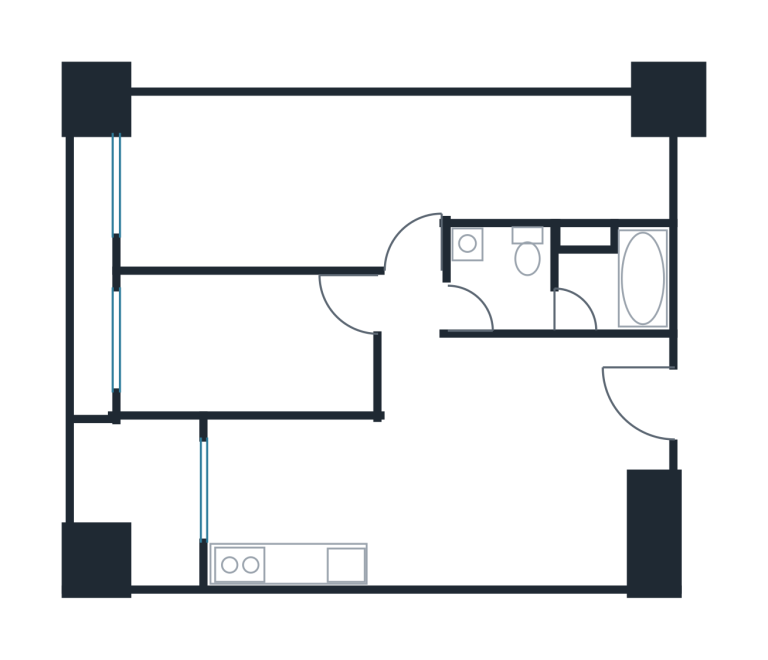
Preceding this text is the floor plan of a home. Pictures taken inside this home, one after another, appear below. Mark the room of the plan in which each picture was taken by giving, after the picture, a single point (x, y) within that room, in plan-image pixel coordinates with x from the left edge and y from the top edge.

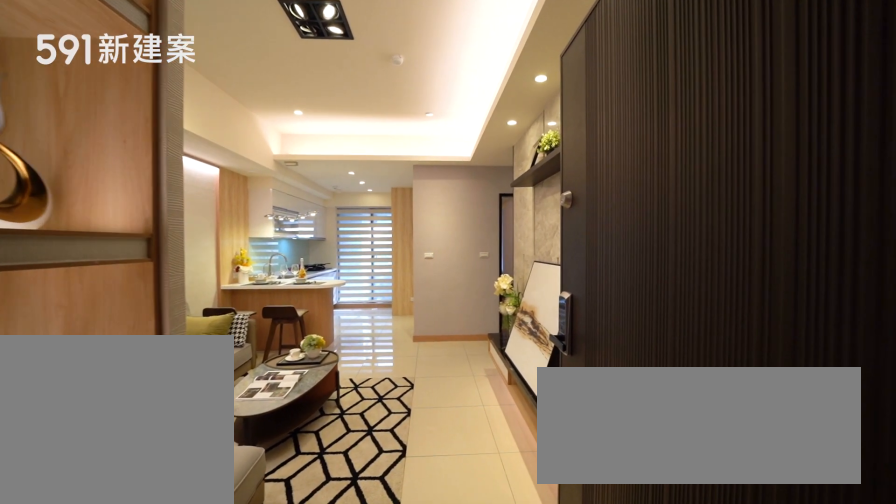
(634, 401)
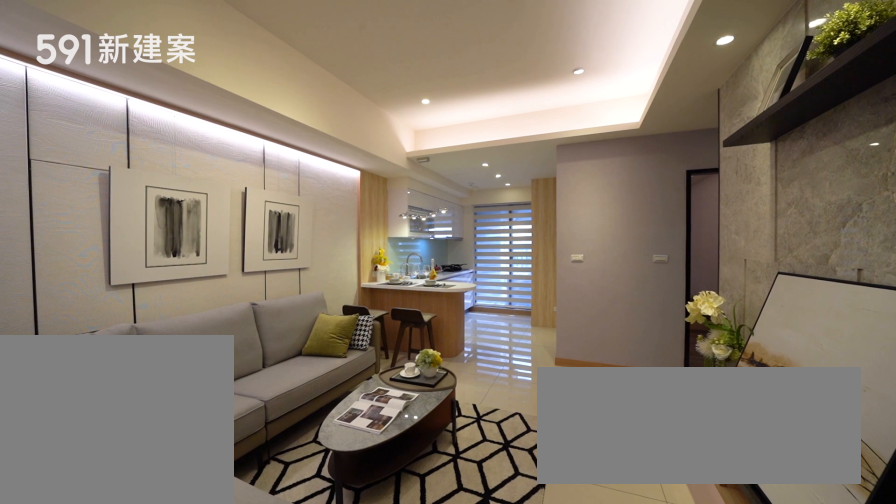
(538, 462)
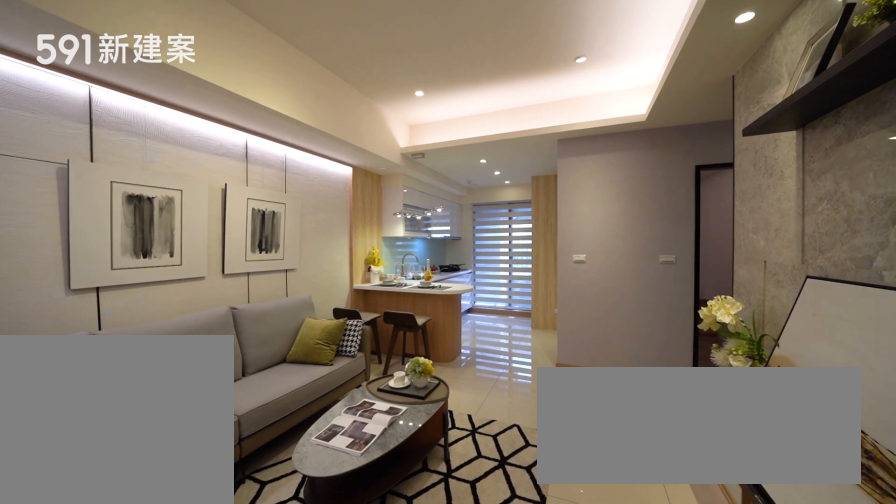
(538, 462)
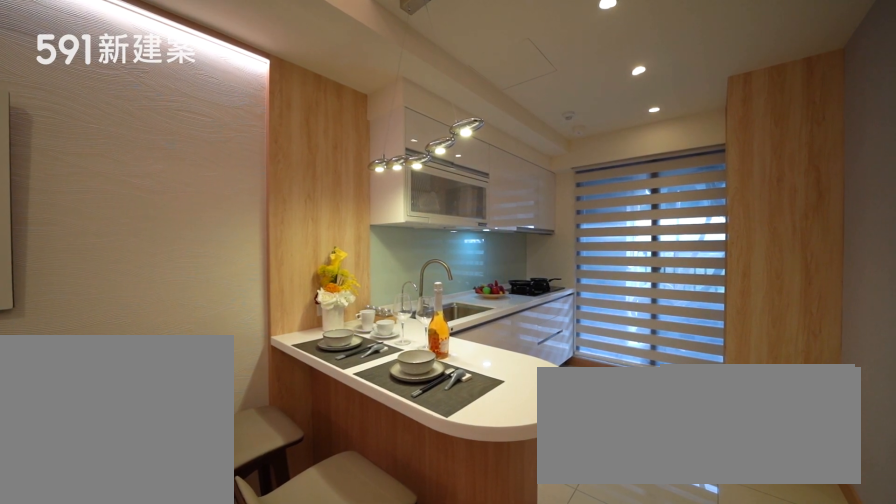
(309, 504)
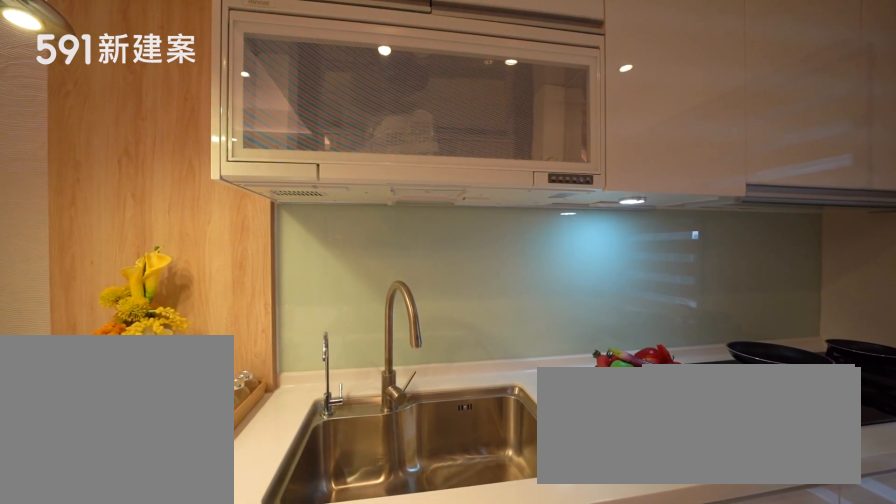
(309, 504)
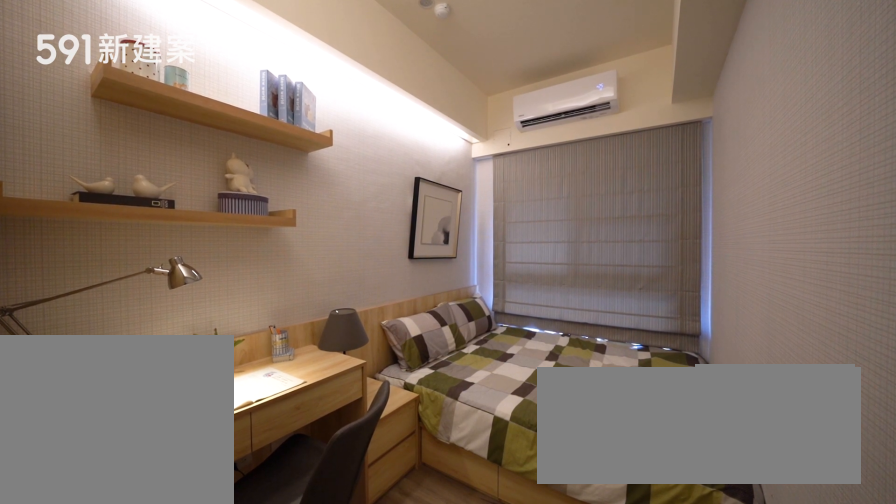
(245, 343)
